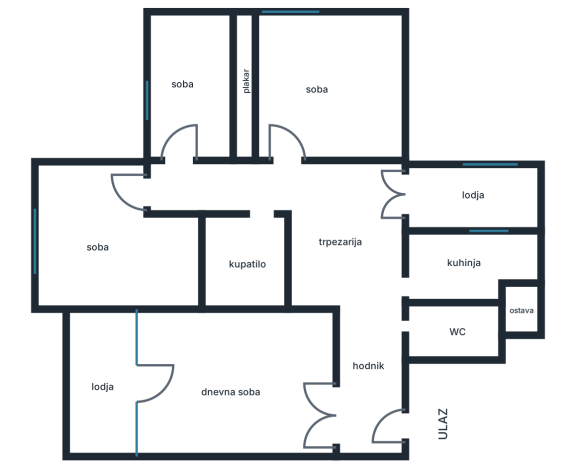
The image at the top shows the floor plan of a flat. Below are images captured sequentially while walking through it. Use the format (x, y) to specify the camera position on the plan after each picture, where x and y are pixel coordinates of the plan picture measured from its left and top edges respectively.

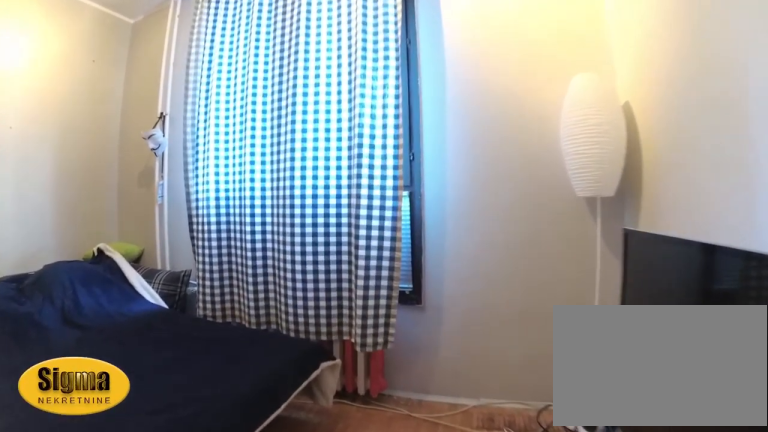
(114, 195)
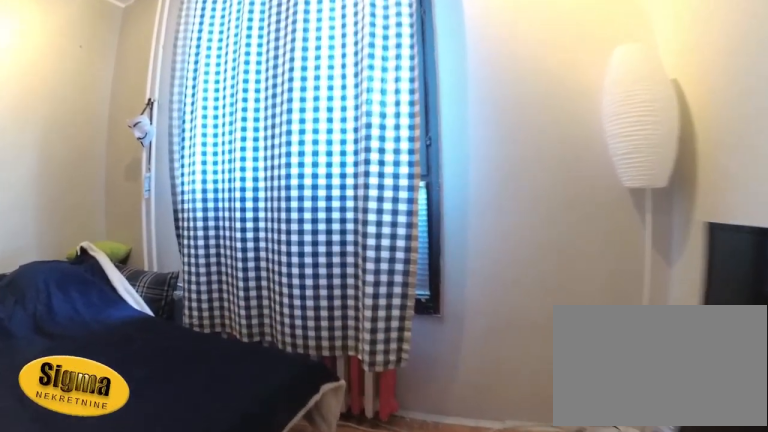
(103, 197)
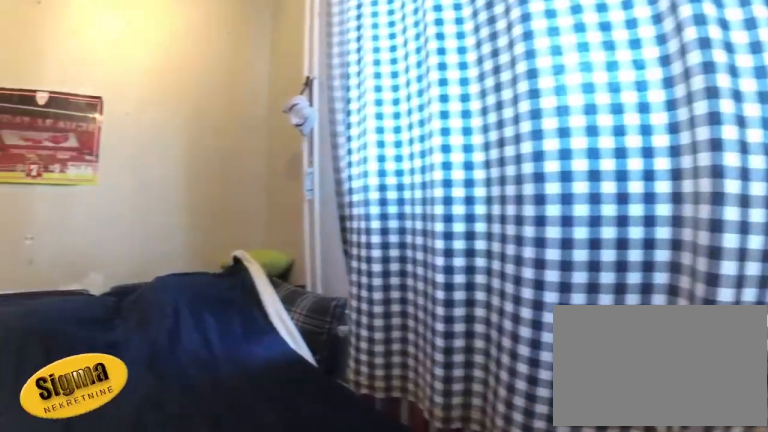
(84, 196)
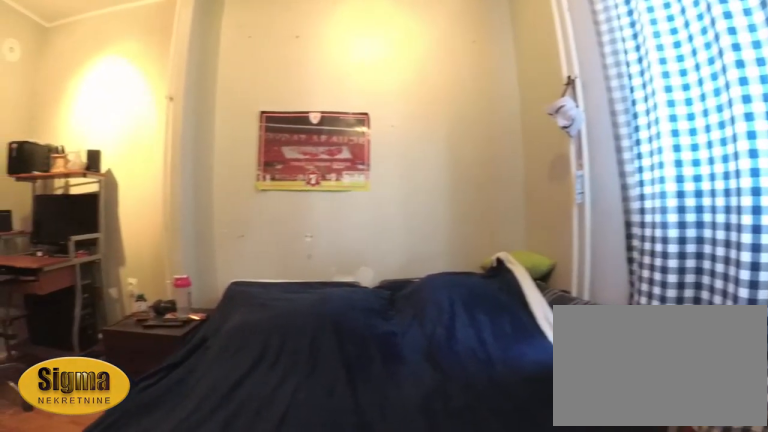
(70, 198)
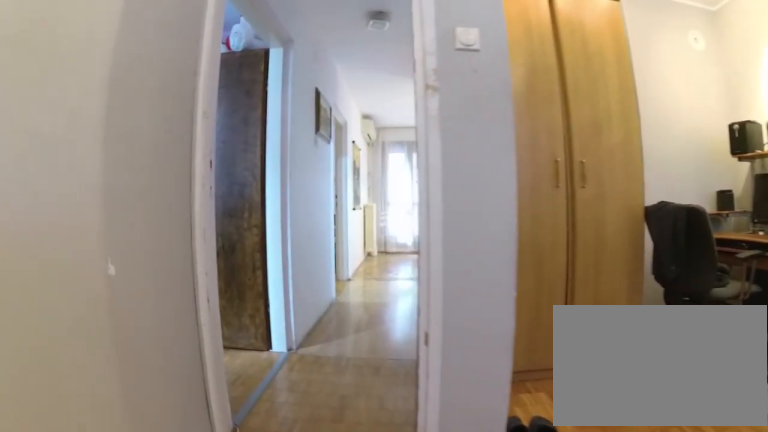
(60, 197)
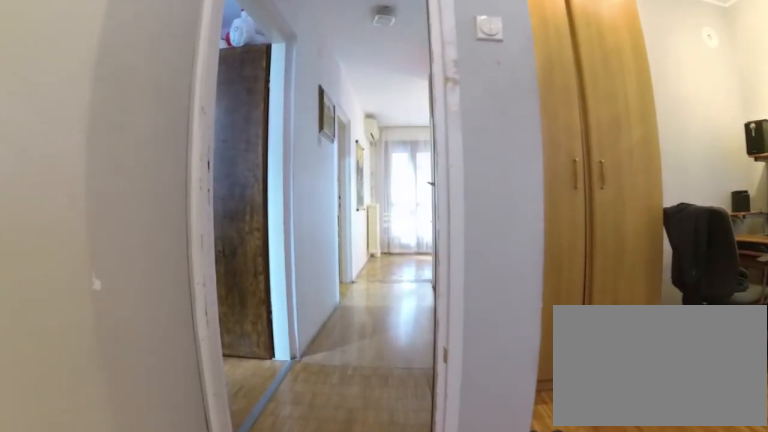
(68, 196)
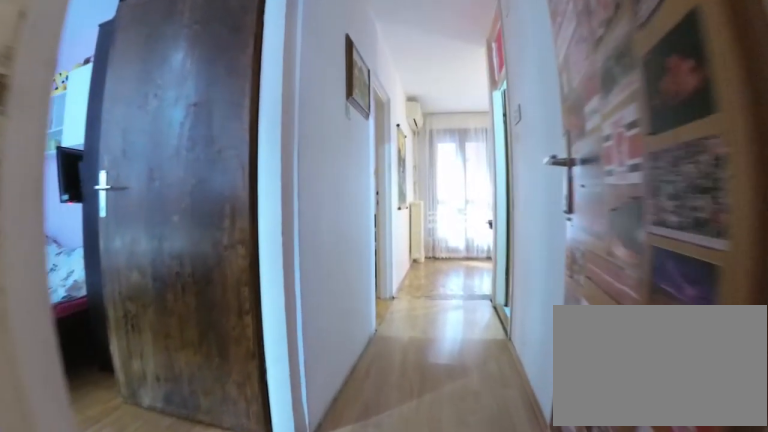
(99, 194)
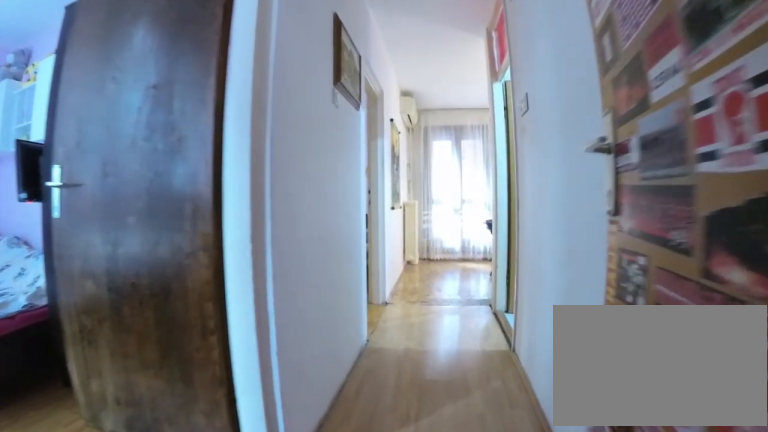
(106, 194)
